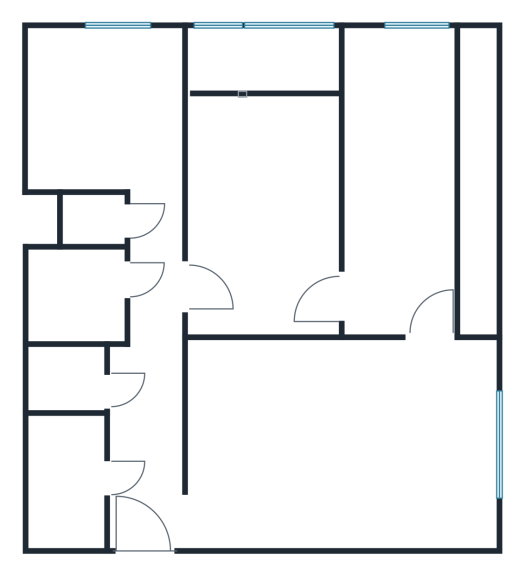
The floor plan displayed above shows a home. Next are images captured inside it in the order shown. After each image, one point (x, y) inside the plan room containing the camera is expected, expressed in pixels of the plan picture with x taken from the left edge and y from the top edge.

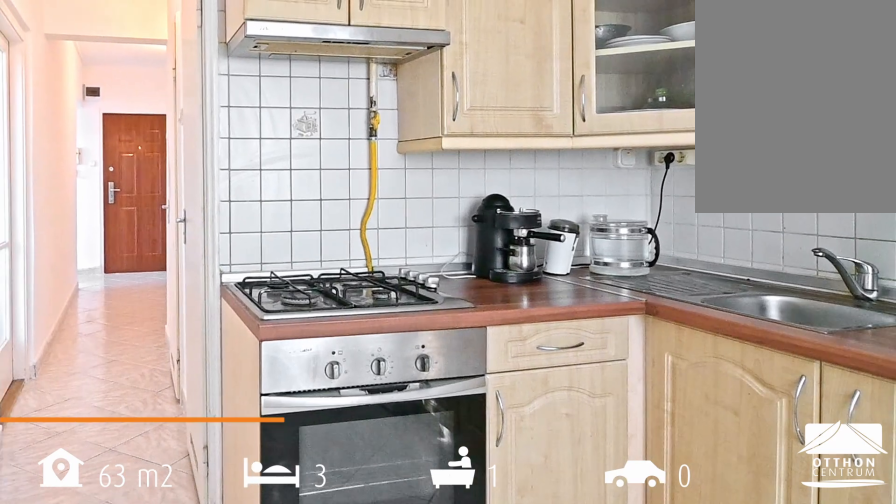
(102, 108)
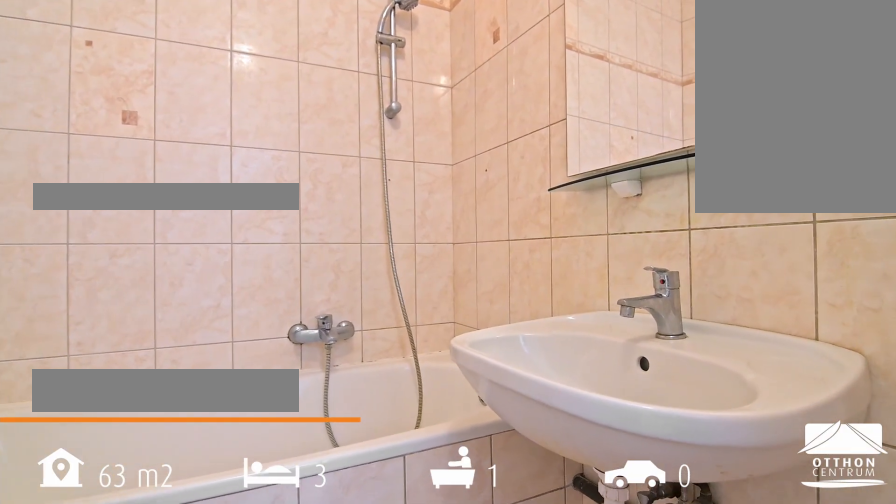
(81, 295)
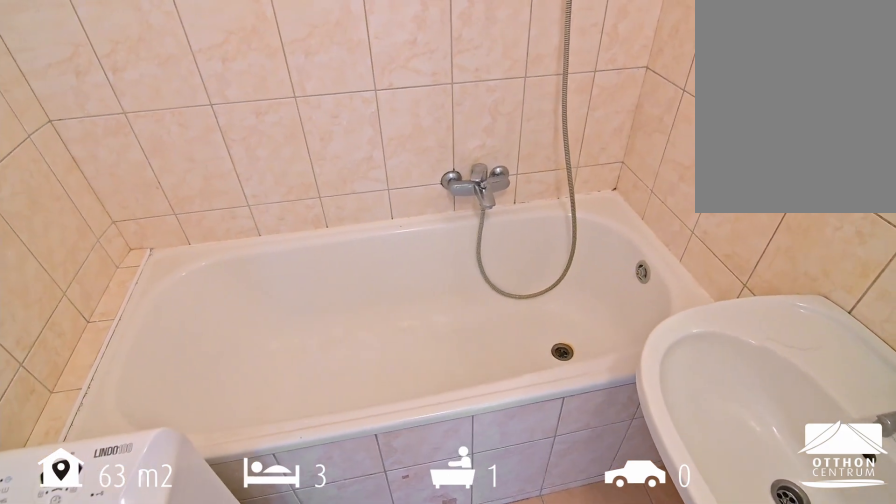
(81, 295)
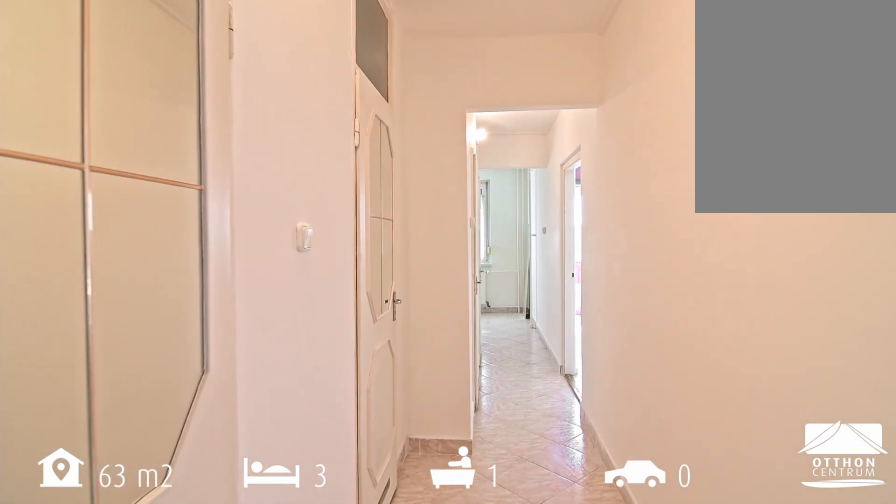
(147, 435)
